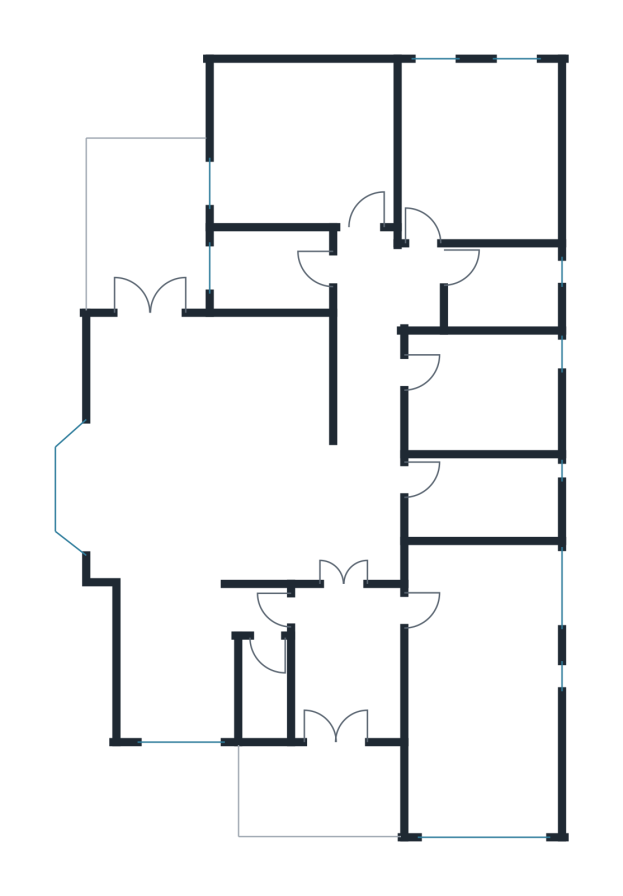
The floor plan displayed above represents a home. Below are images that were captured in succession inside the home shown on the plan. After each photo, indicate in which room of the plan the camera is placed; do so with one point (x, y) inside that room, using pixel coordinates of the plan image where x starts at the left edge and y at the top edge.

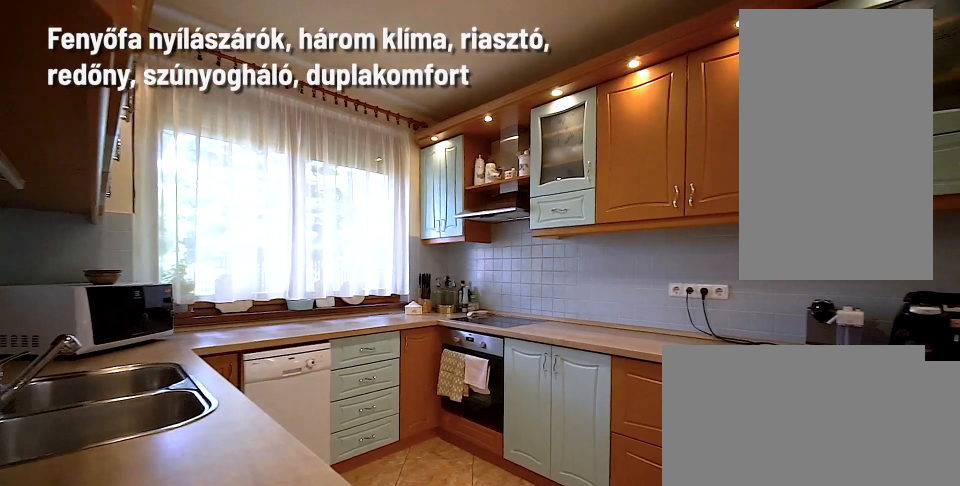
(179, 661)
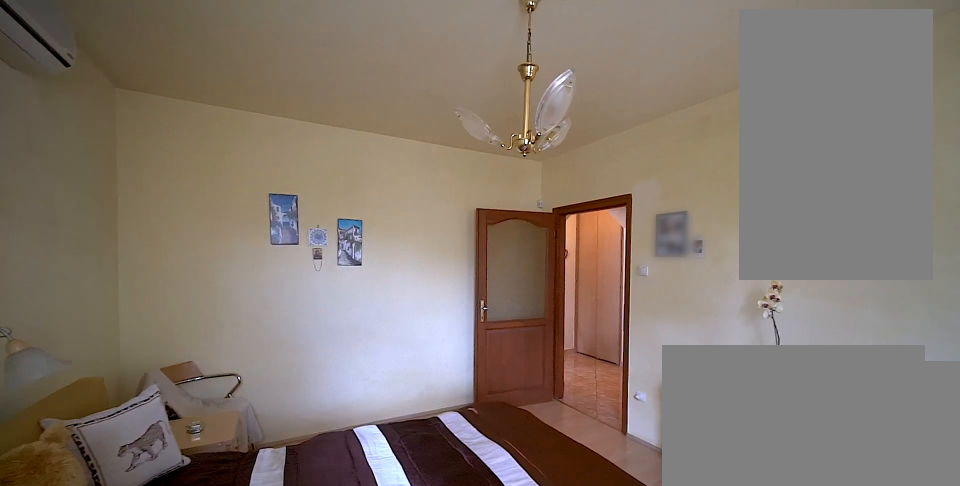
(308, 154)
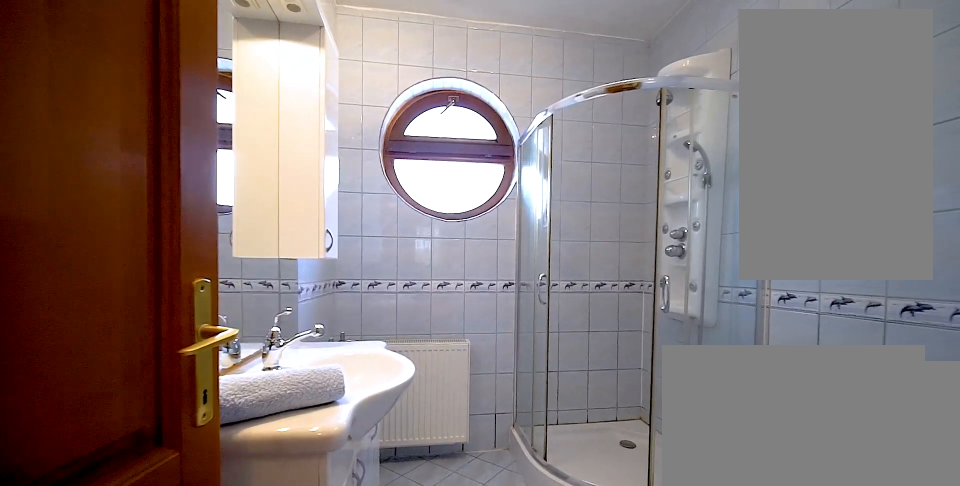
(506, 288)
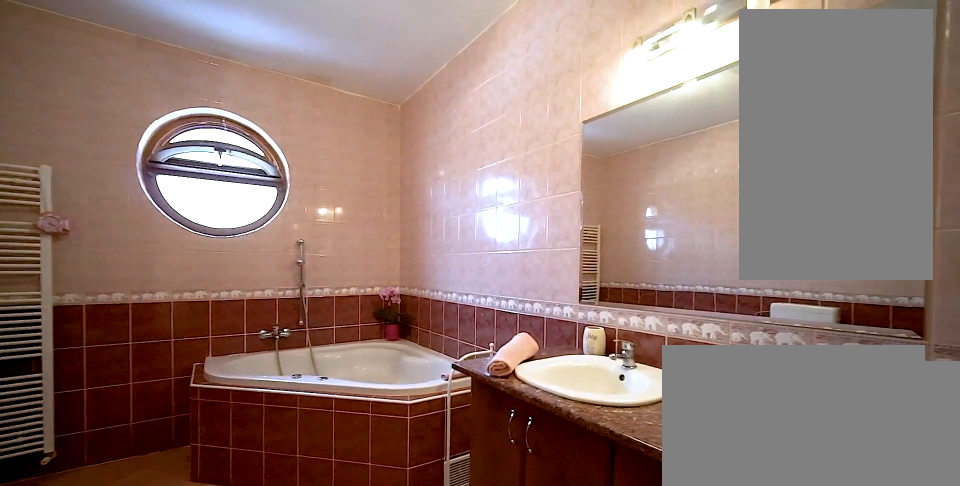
(476, 398)
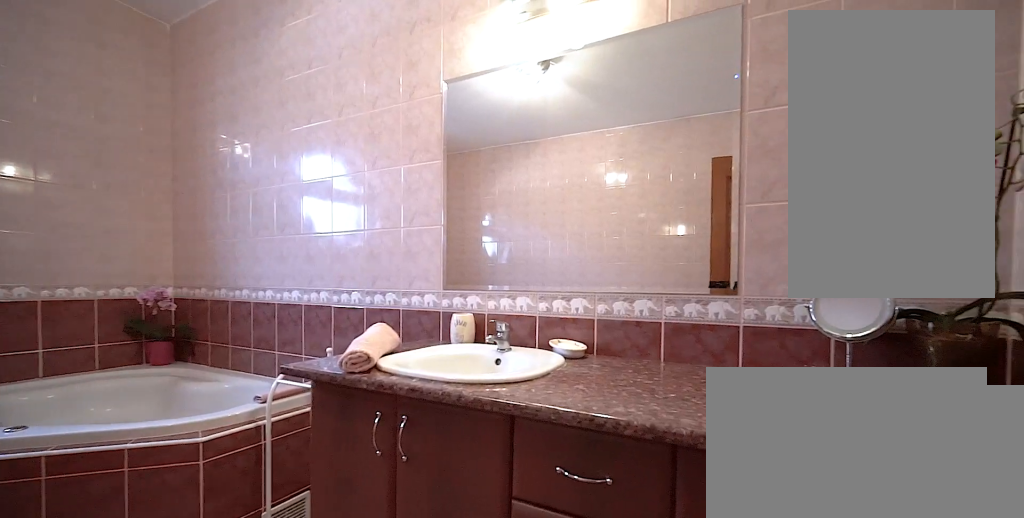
(476, 397)
